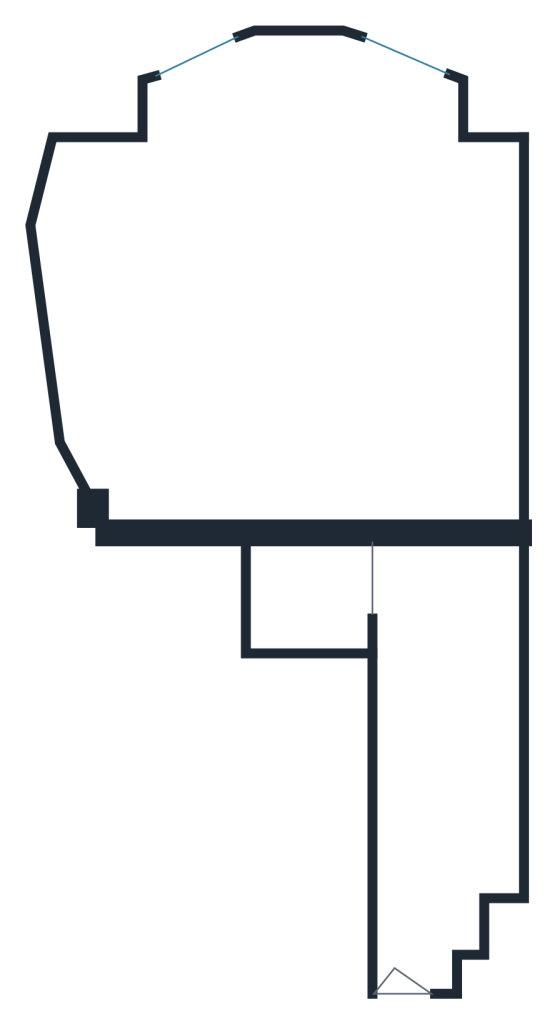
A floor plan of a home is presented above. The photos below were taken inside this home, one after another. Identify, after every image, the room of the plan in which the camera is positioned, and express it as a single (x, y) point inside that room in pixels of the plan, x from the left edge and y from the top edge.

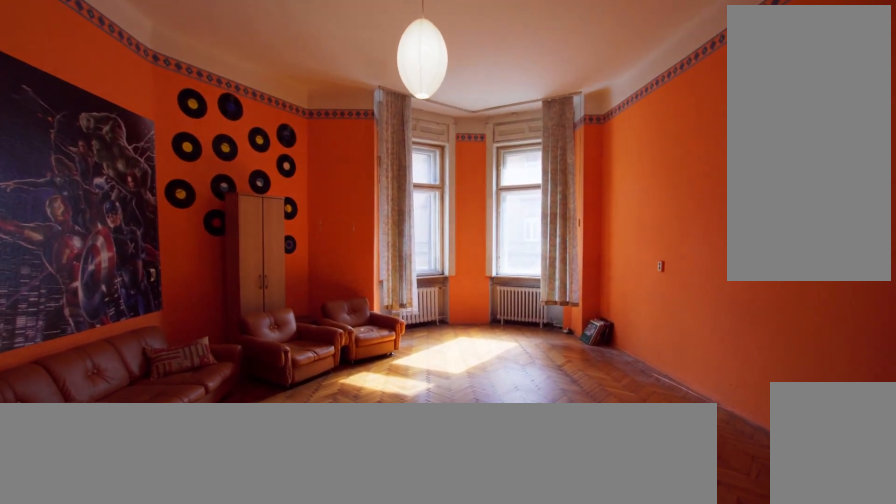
(290, 281)
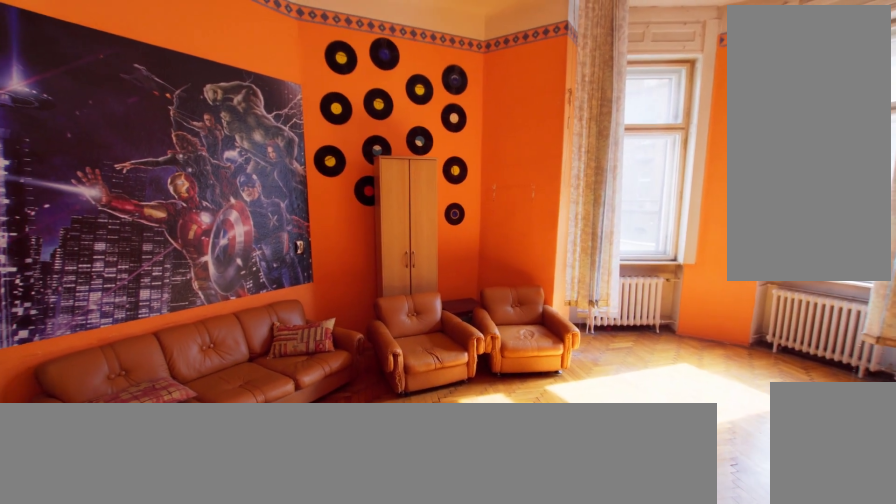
(290, 281)
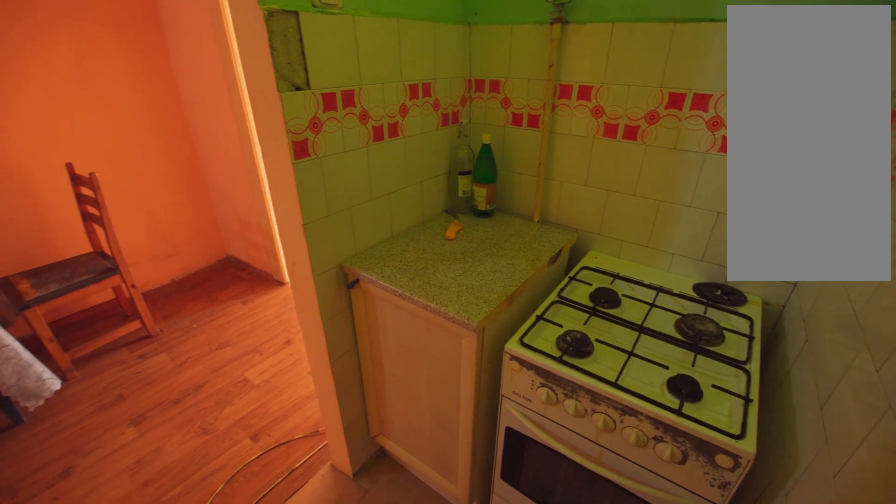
(307, 595)
